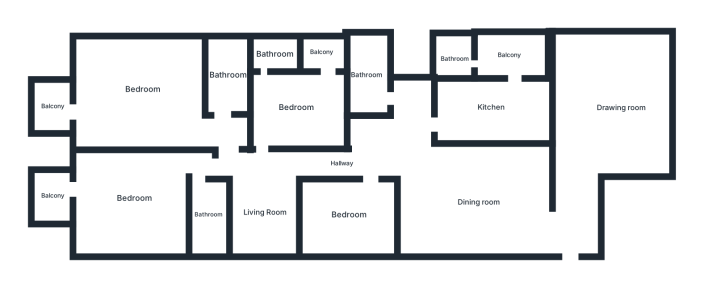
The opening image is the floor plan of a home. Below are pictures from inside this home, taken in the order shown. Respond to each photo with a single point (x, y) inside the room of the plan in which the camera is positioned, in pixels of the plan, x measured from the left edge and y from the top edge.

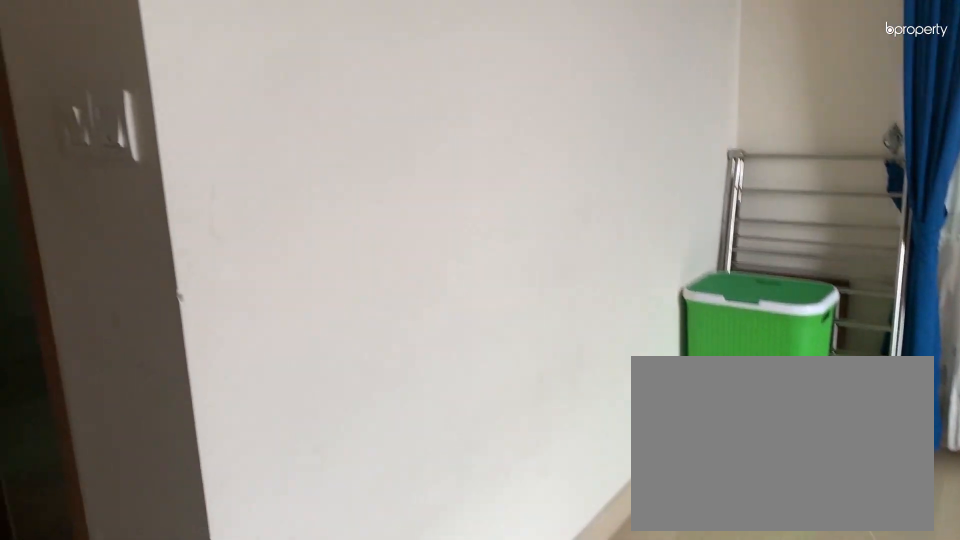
(134, 196)
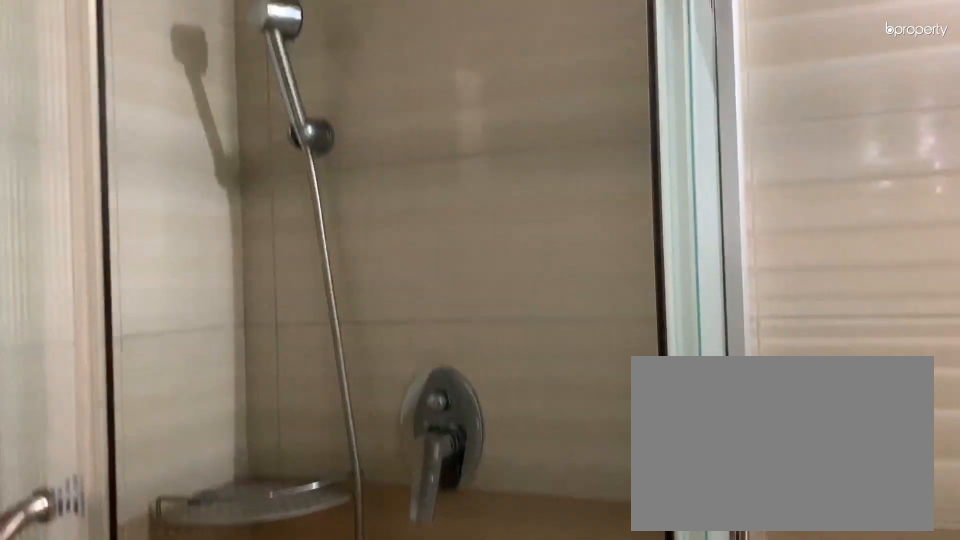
(208, 213)
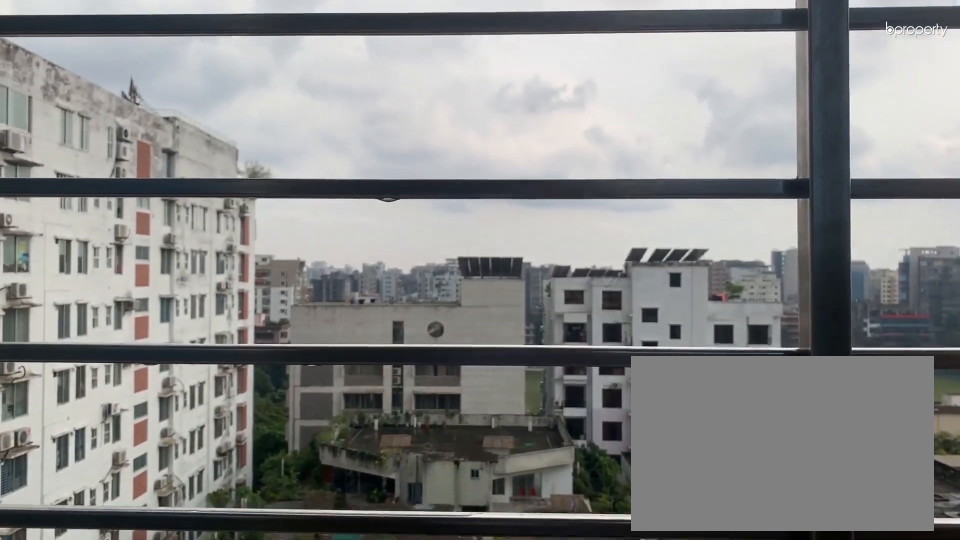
(53, 196)
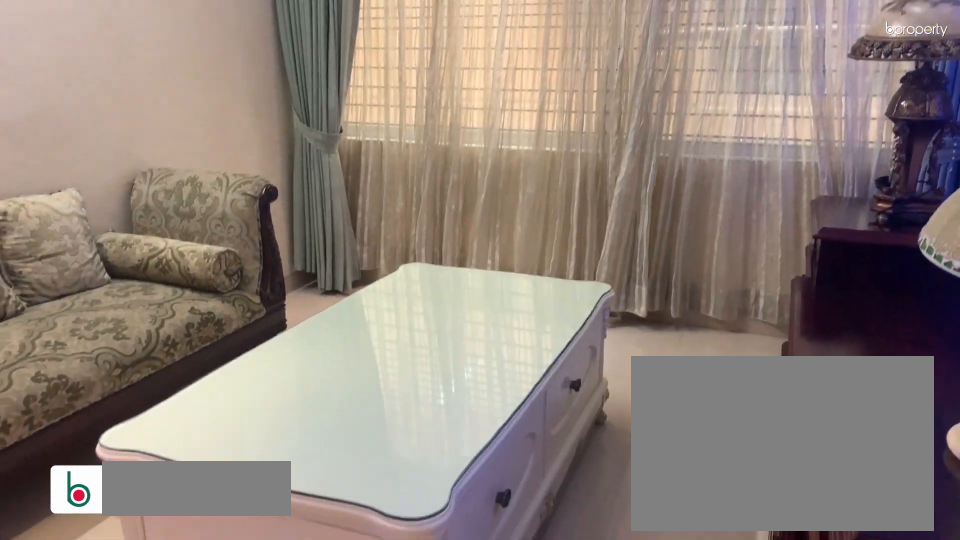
(263, 212)
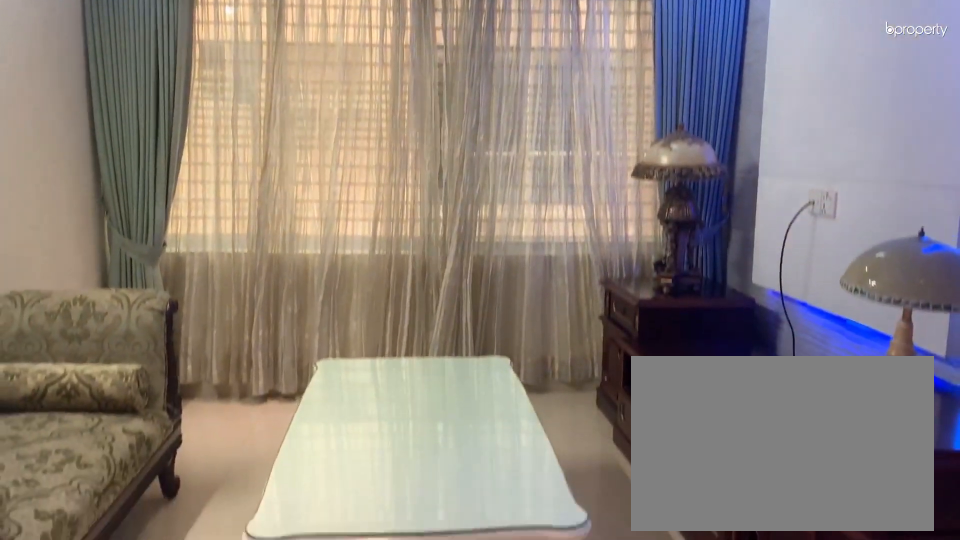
(263, 212)
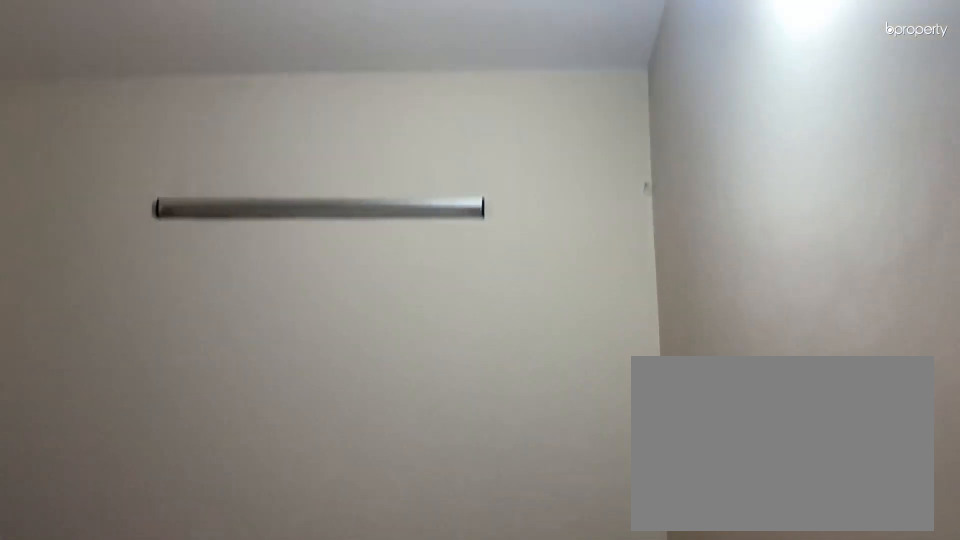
(349, 214)
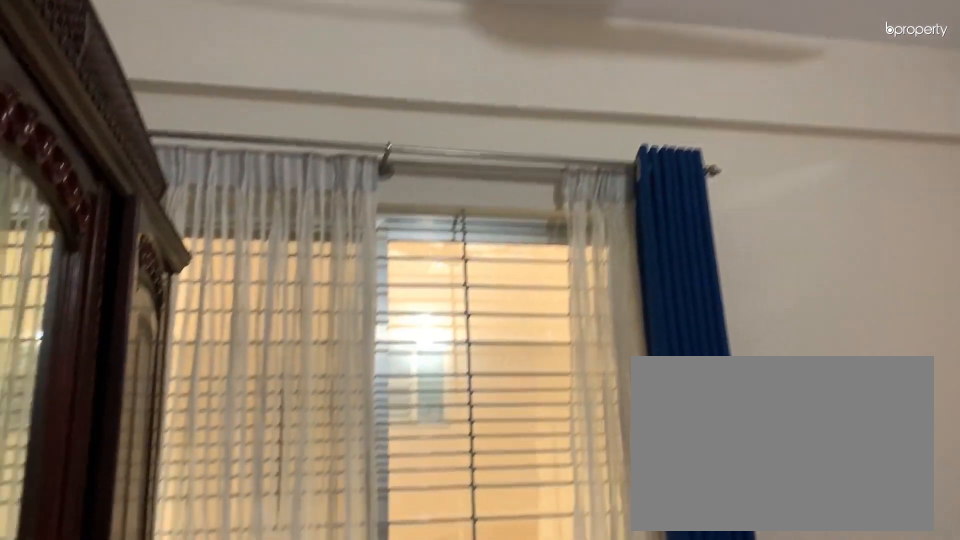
(349, 214)
